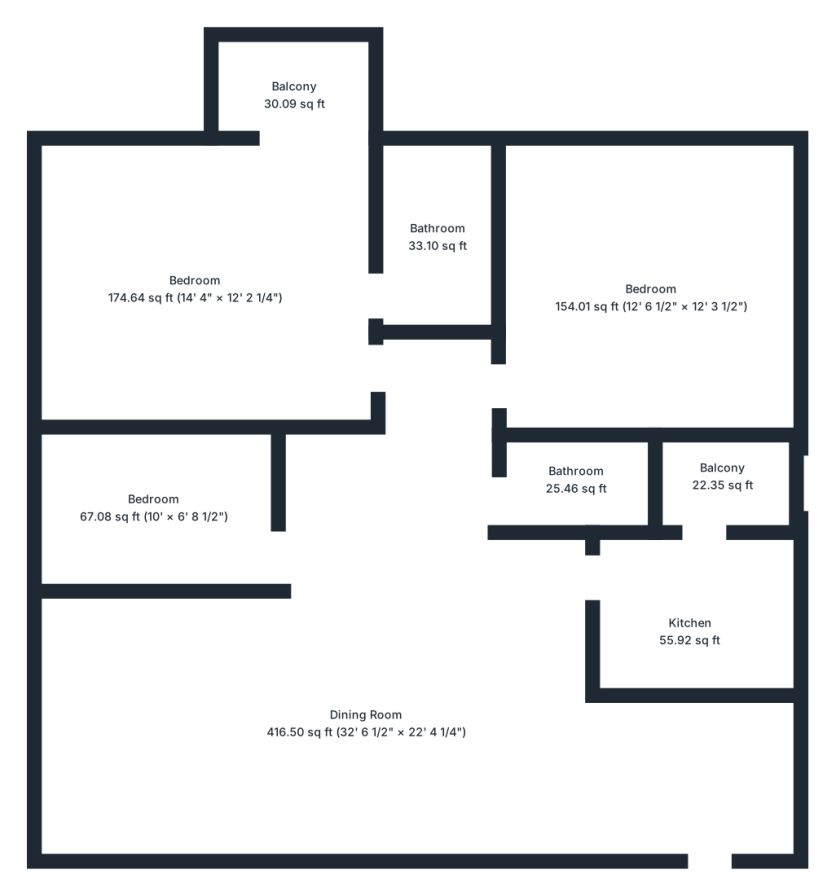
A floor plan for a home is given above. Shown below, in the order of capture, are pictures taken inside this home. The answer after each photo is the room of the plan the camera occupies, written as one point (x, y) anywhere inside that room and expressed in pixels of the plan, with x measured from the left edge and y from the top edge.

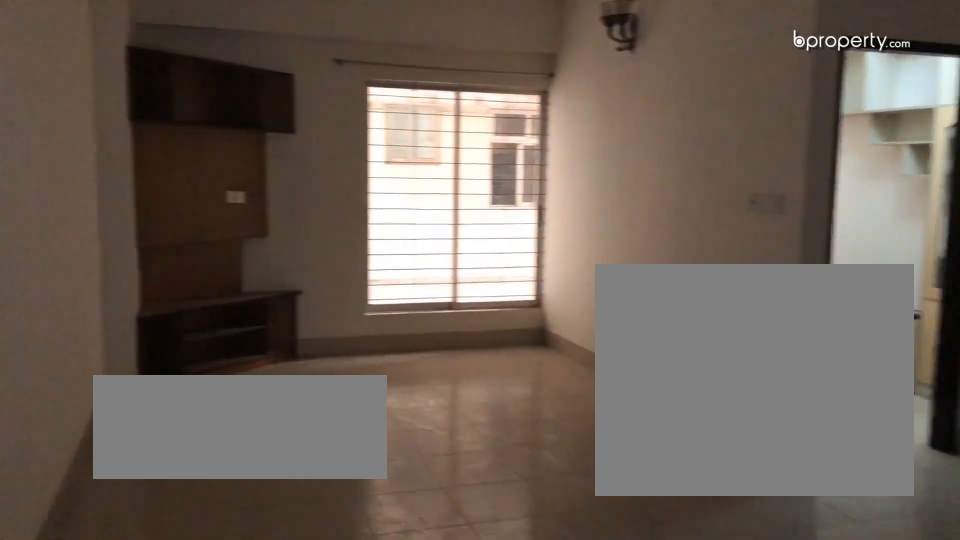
(366, 742)
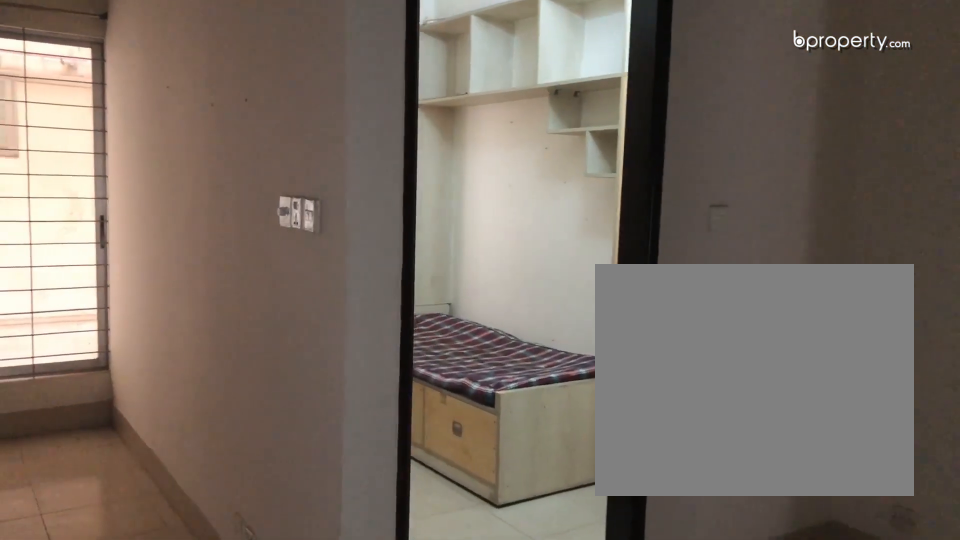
(366, 742)
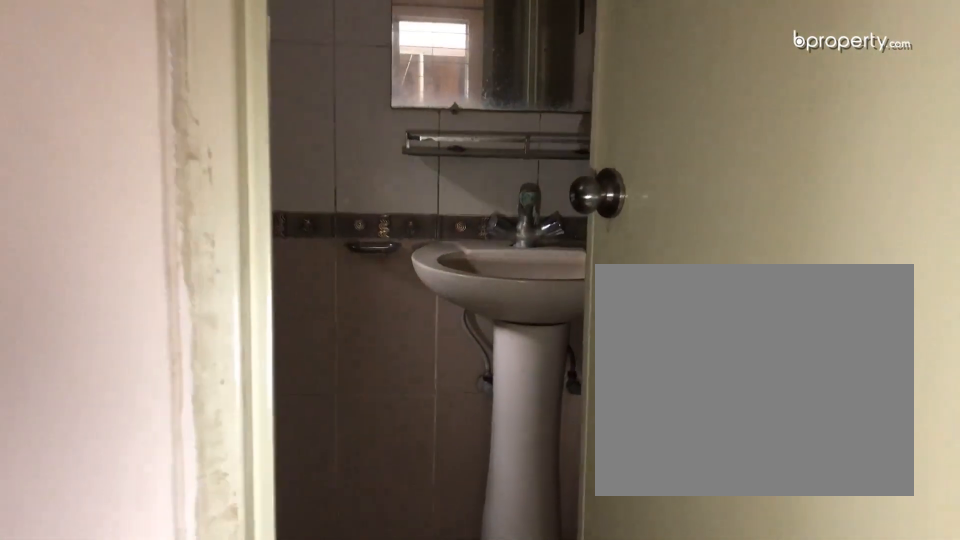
(198, 298)
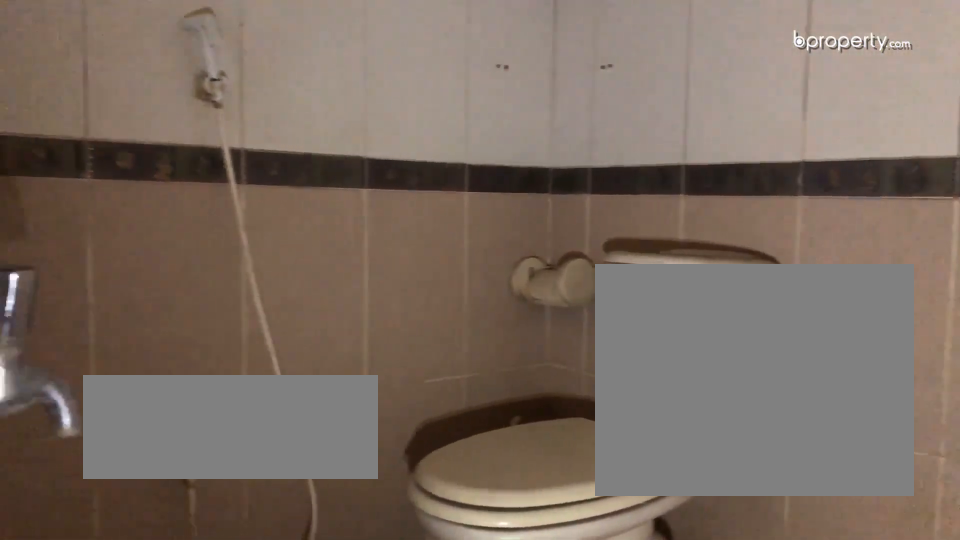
(441, 248)
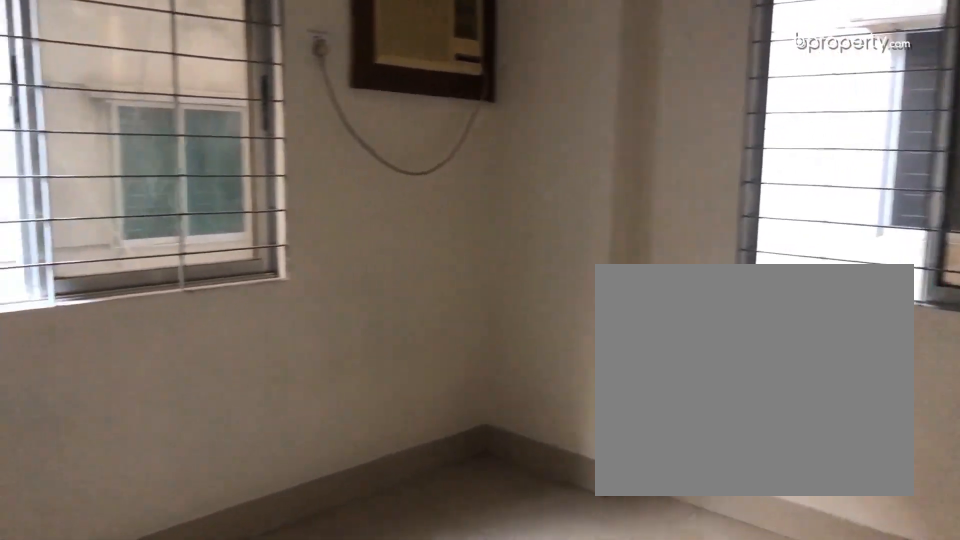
(652, 305)
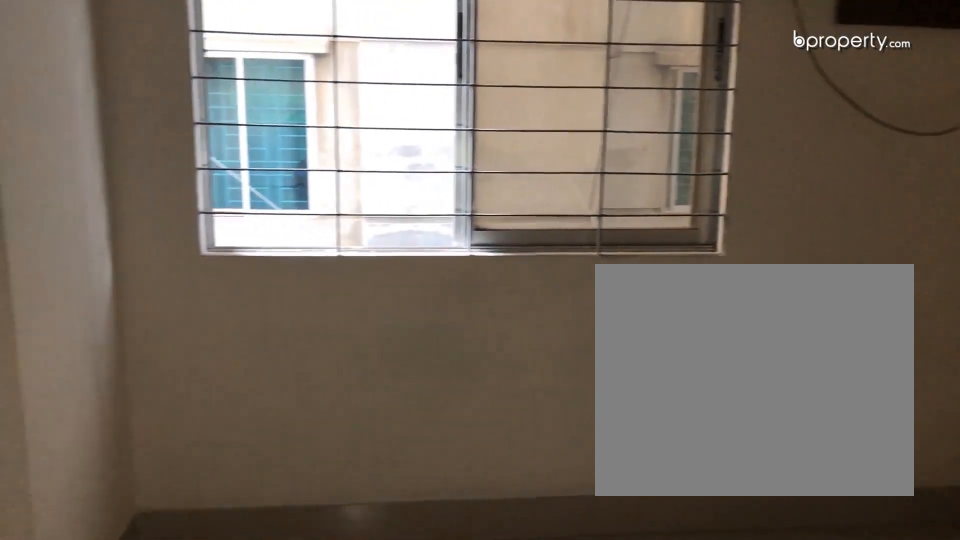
(652, 305)
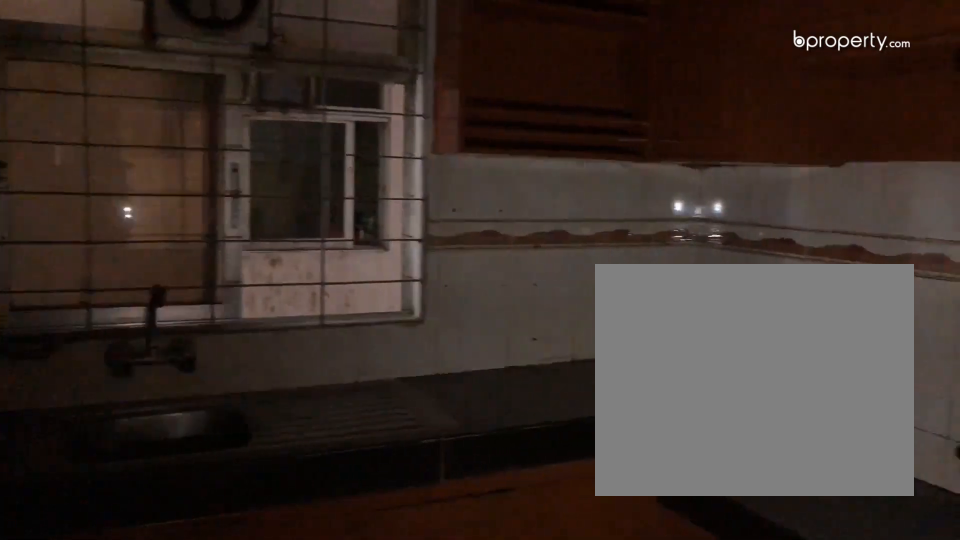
(690, 628)
